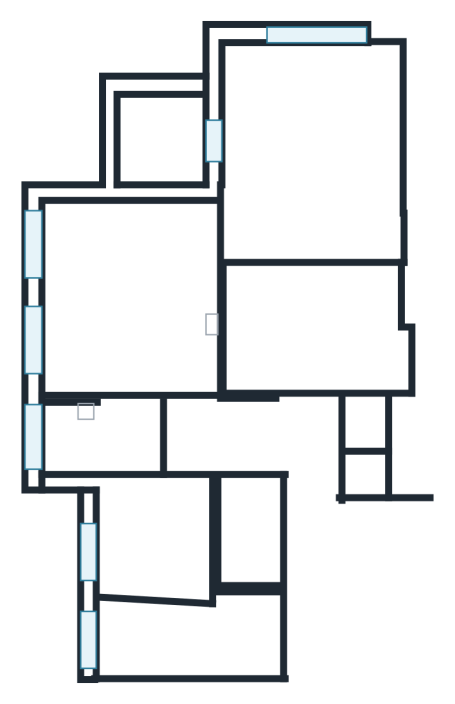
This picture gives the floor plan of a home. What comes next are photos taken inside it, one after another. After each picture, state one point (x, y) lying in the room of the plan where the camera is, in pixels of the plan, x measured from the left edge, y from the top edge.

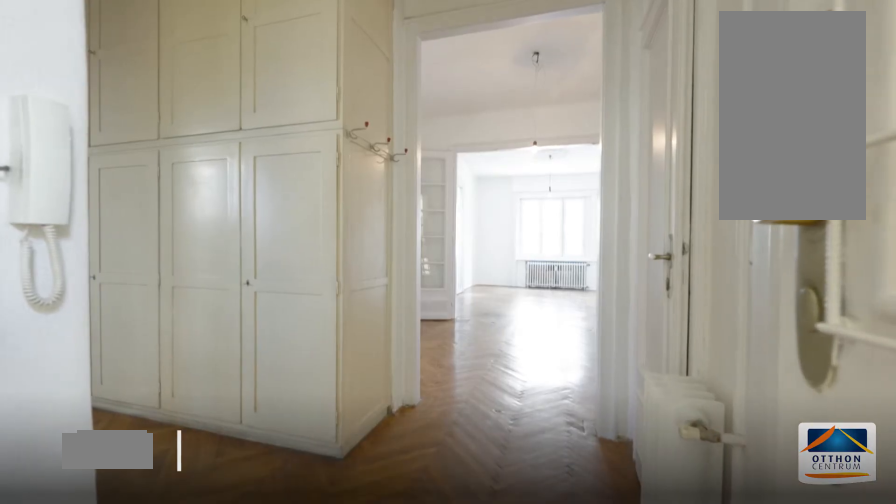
(295, 436)
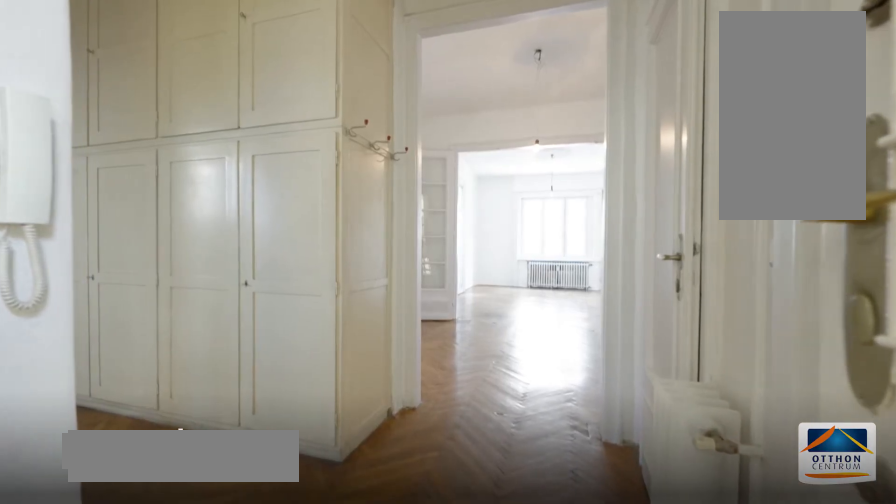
(295, 436)
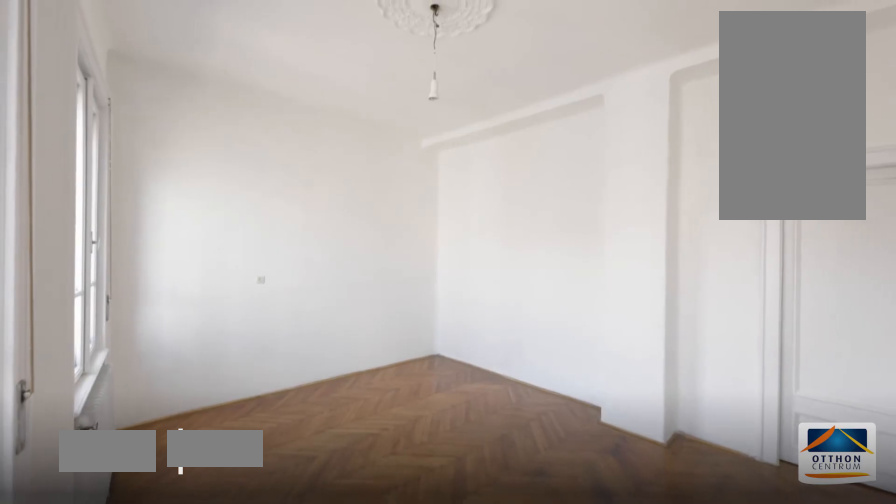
(136, 308)
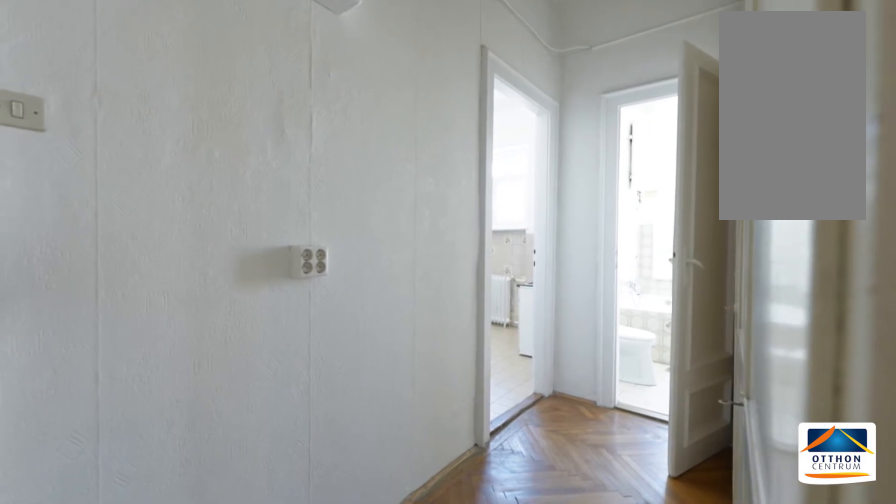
(295, 436)
